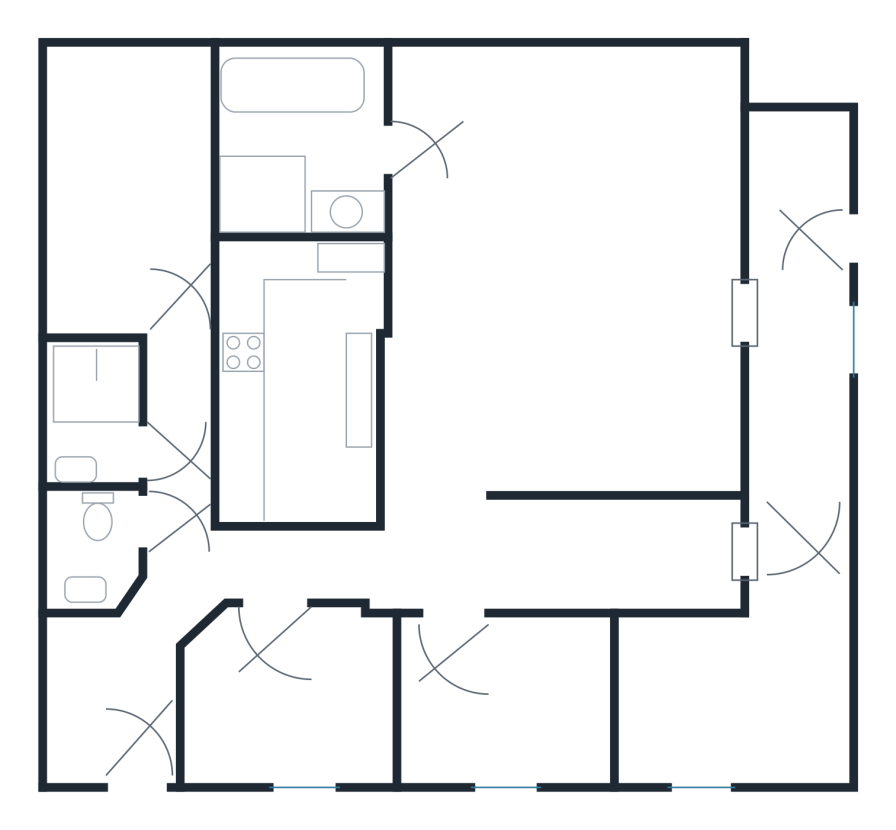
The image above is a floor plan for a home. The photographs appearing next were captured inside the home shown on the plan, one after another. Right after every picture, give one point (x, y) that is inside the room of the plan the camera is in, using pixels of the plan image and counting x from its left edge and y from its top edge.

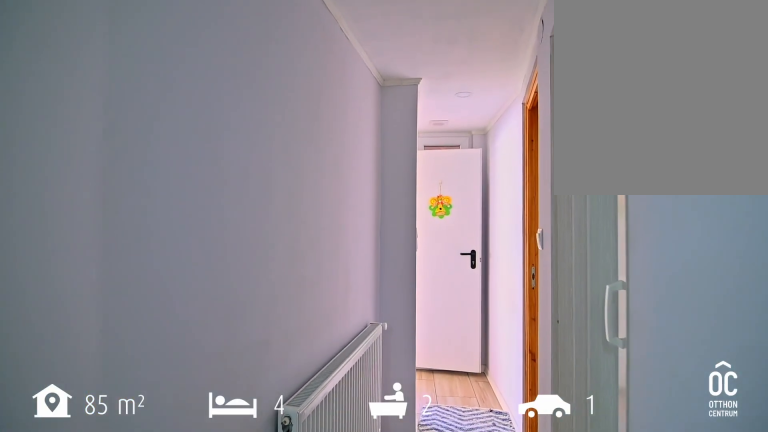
(412, 563)
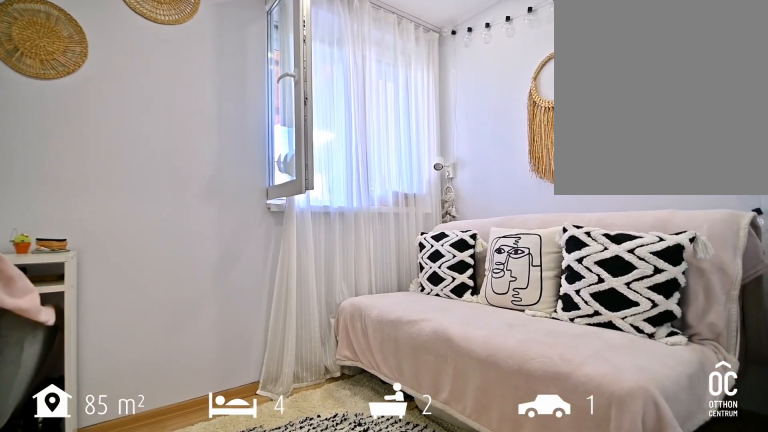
(493, 700)
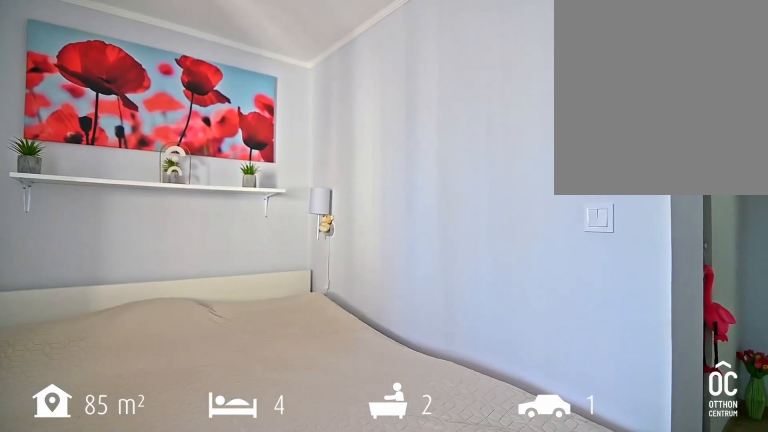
(734, 700)
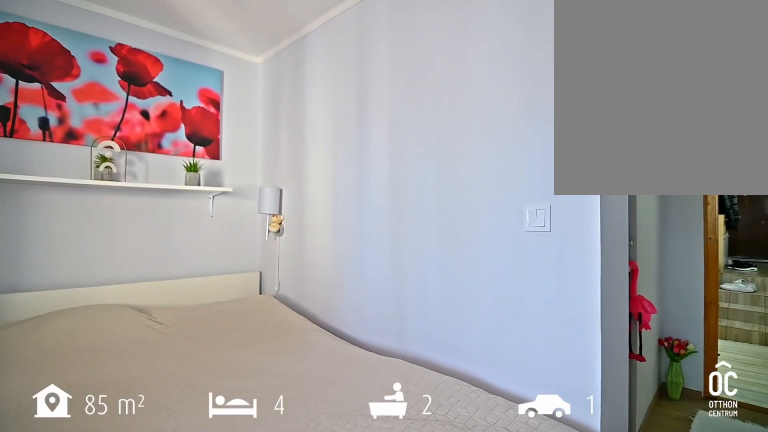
(734, 700)
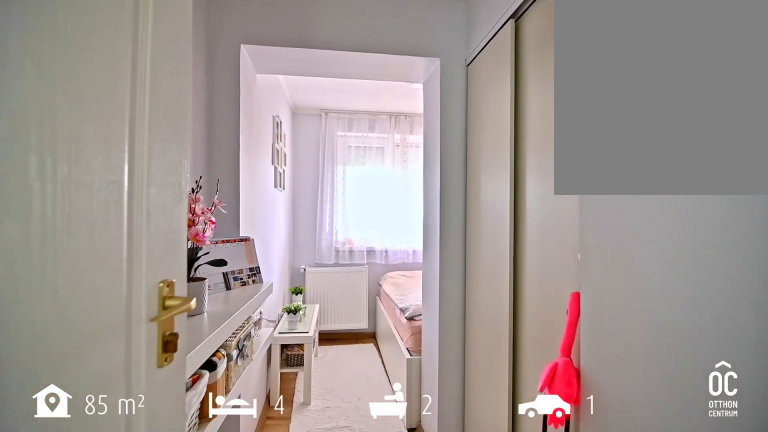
(806, 256)
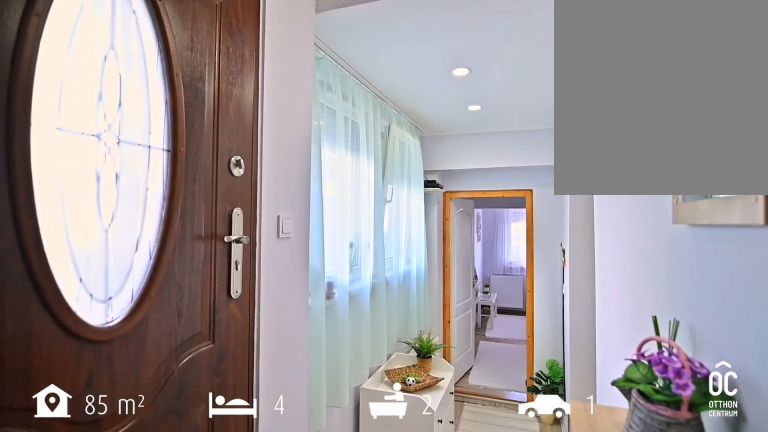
(806, 256)
